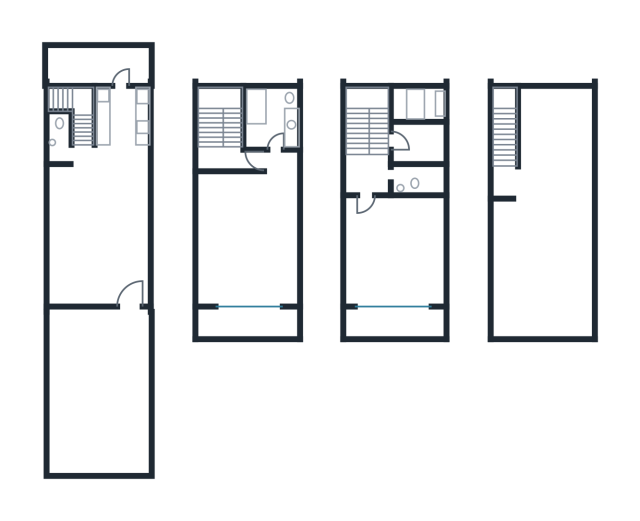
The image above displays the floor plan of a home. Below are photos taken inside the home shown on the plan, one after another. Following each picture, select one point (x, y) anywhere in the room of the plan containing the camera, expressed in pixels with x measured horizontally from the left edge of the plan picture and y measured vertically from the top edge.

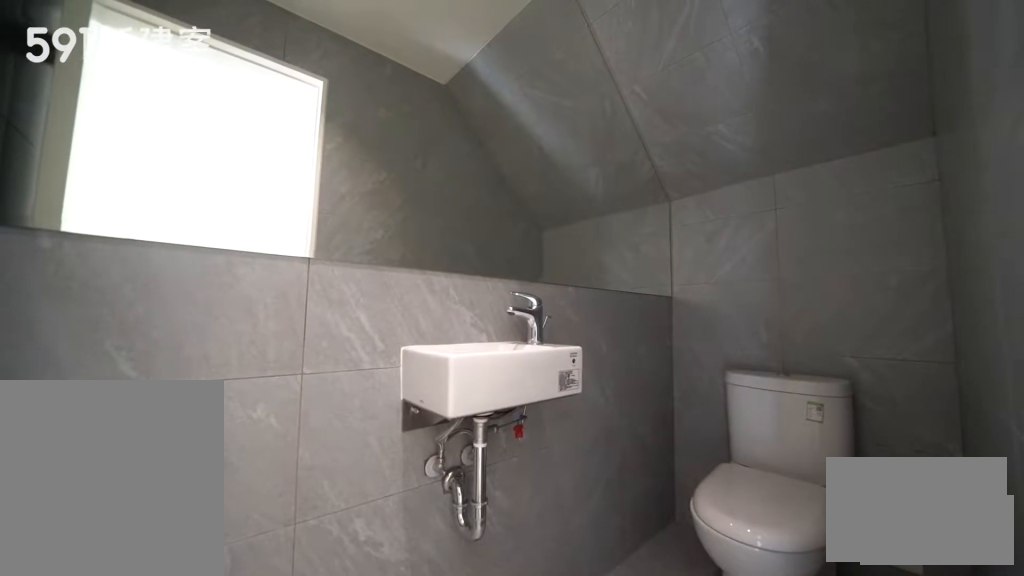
(58, 137)
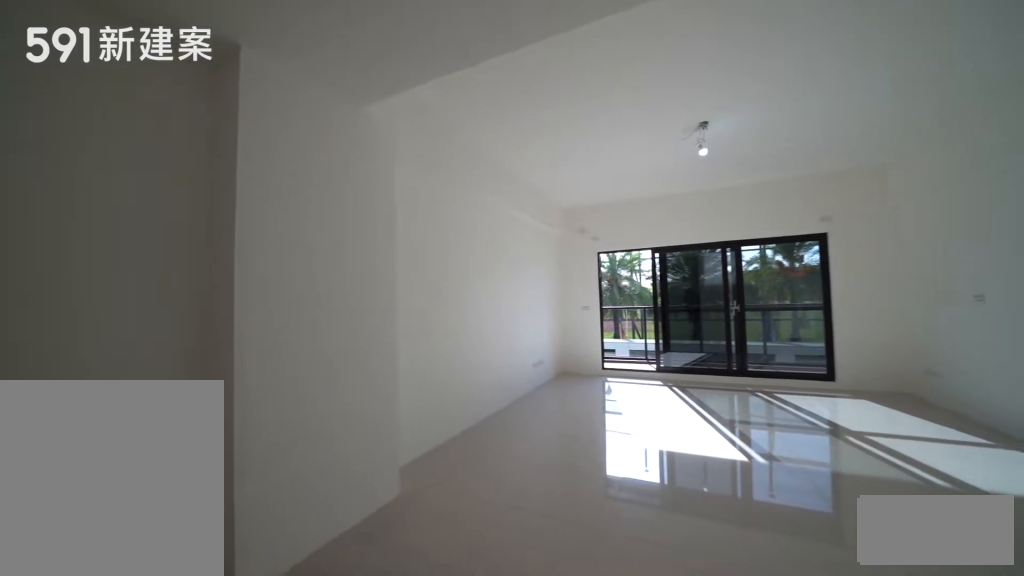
(248, 236)
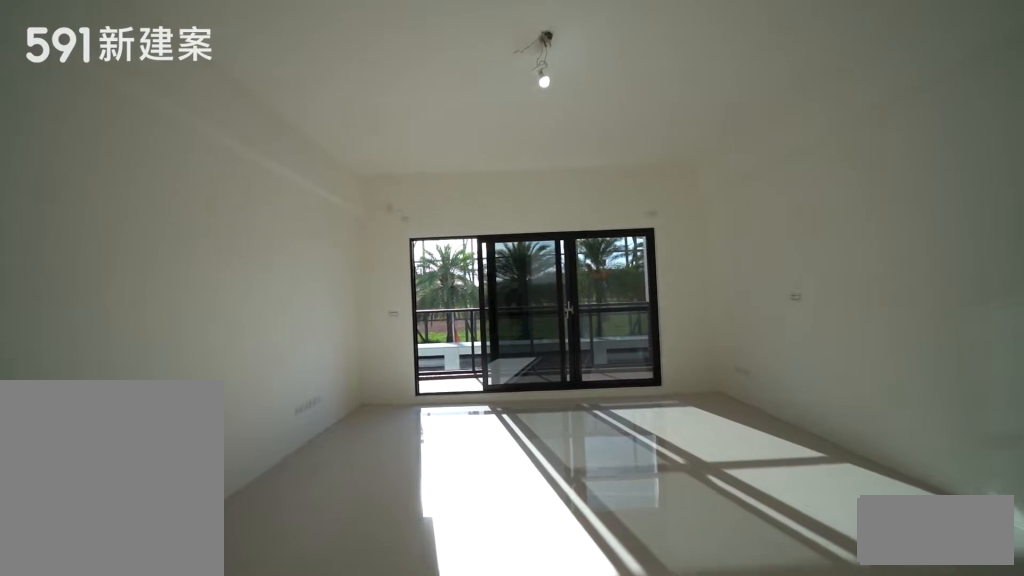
(248, 236)
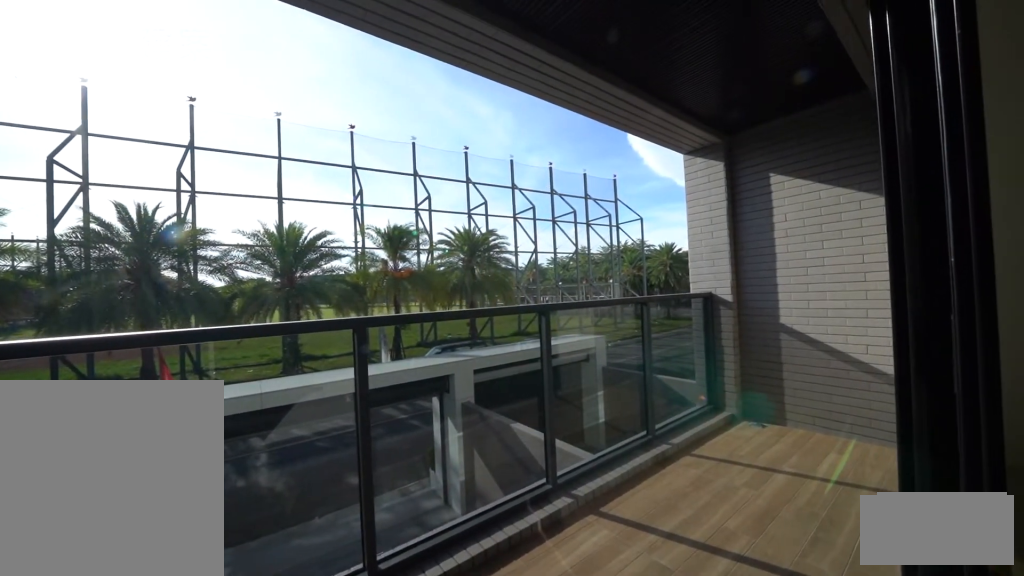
(247, 327)
